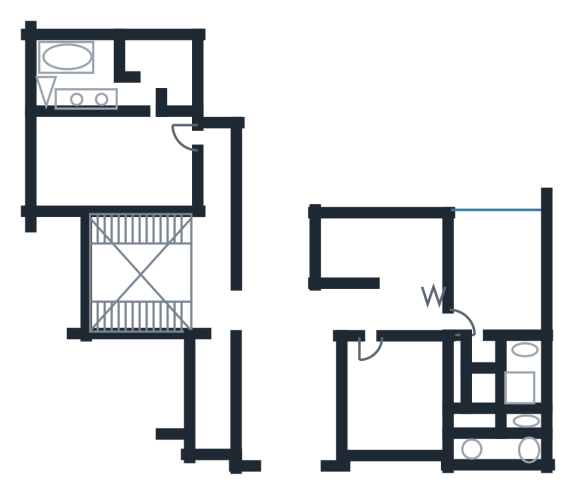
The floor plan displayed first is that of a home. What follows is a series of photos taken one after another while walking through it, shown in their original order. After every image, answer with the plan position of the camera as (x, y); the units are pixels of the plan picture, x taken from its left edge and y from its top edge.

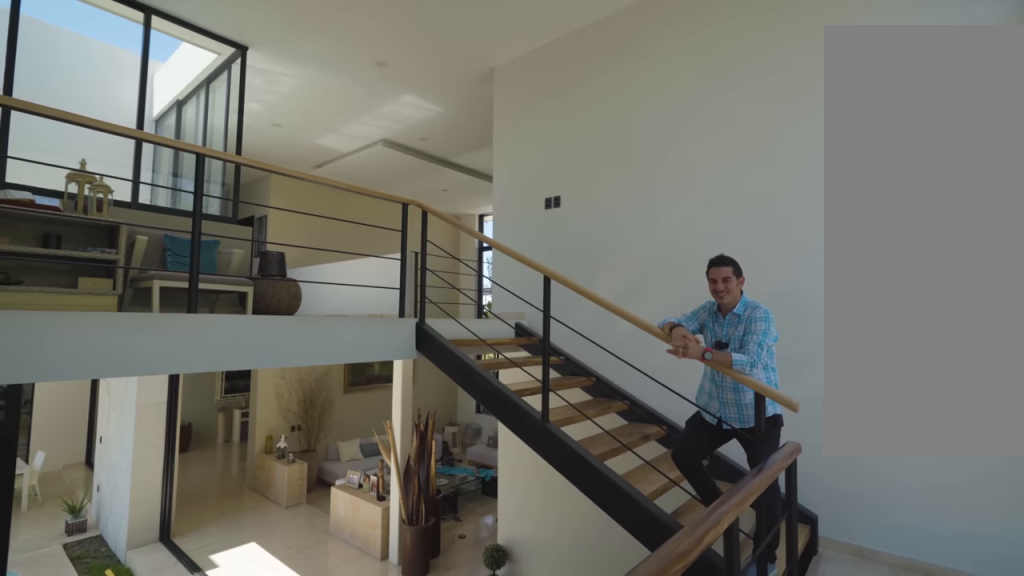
(105, 259)
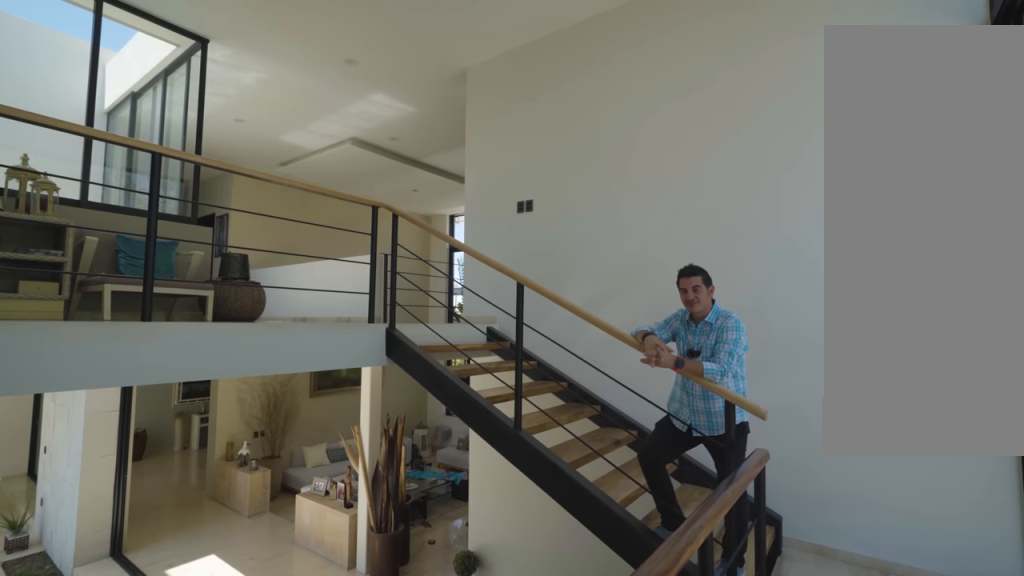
(102, 256)
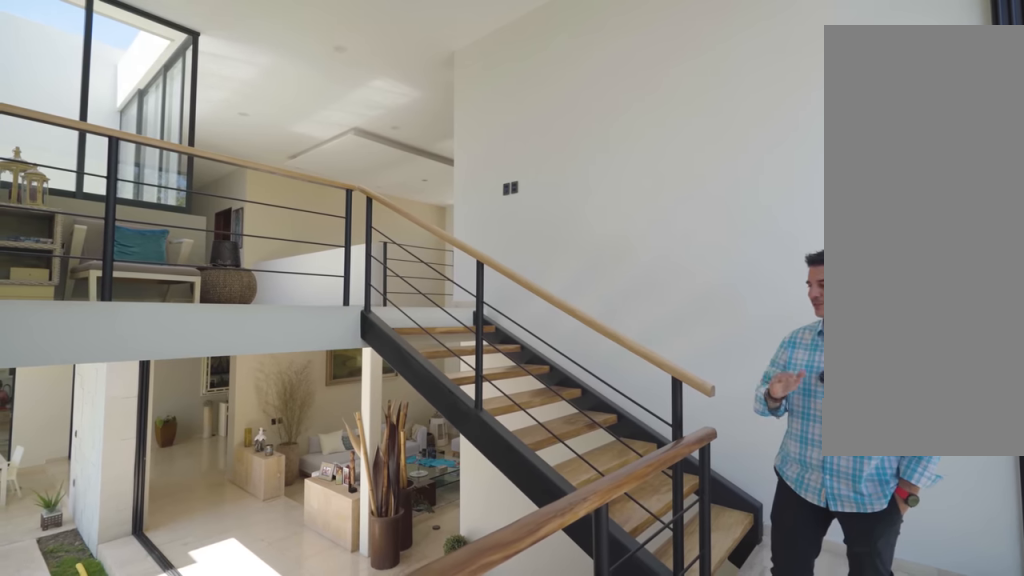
(104, 236)
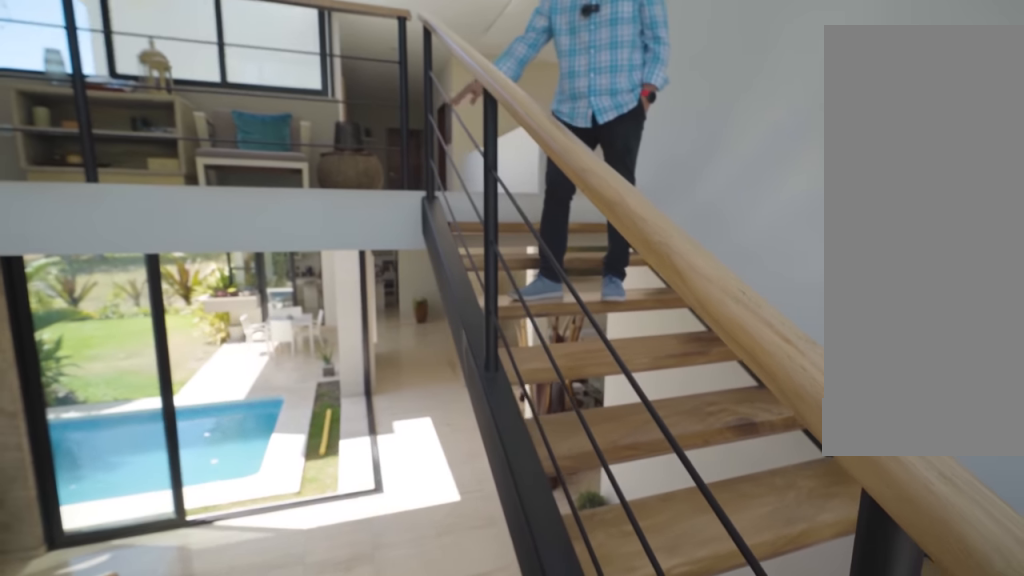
(106, 308)
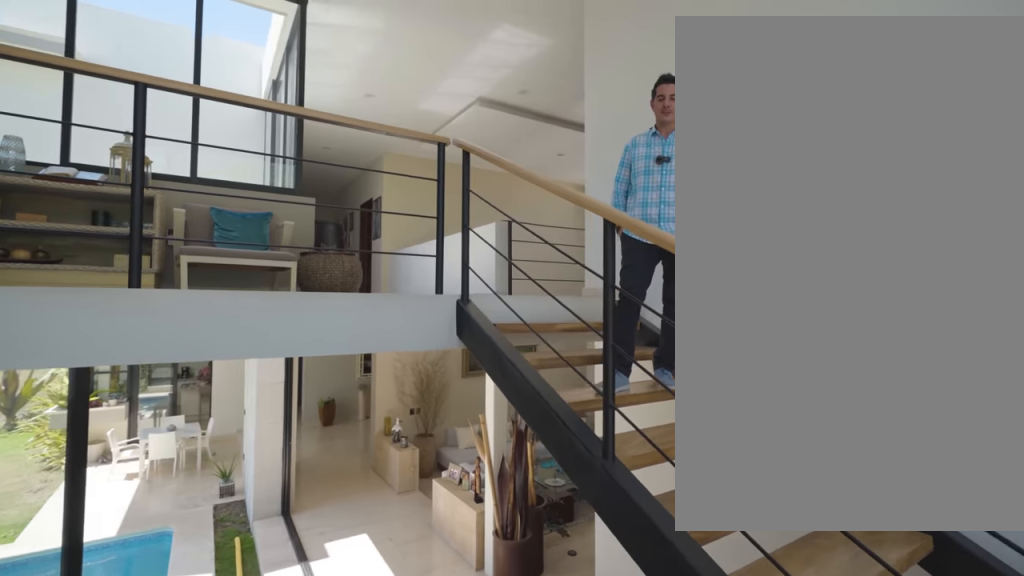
(102, 313)
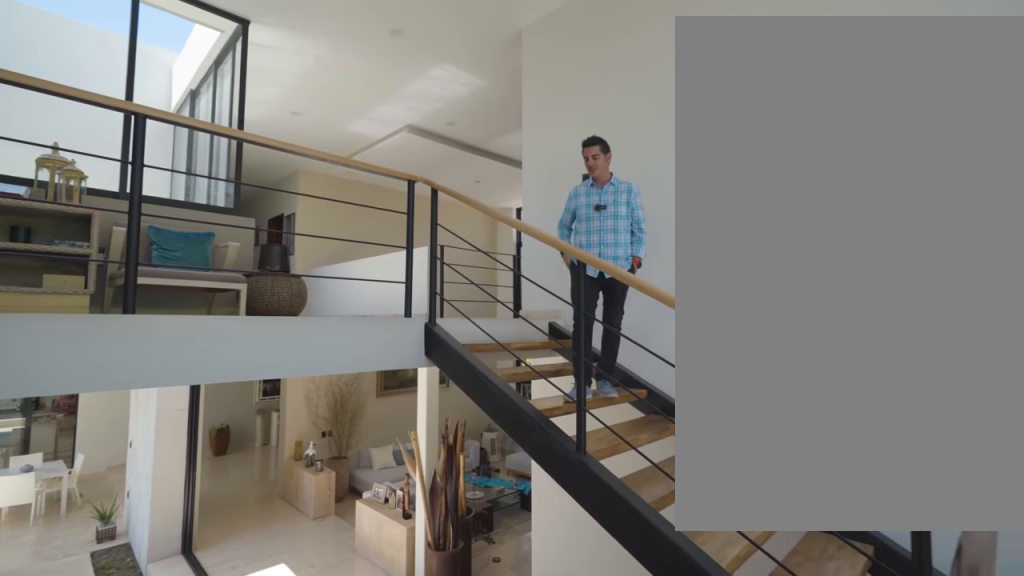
(104, 296)
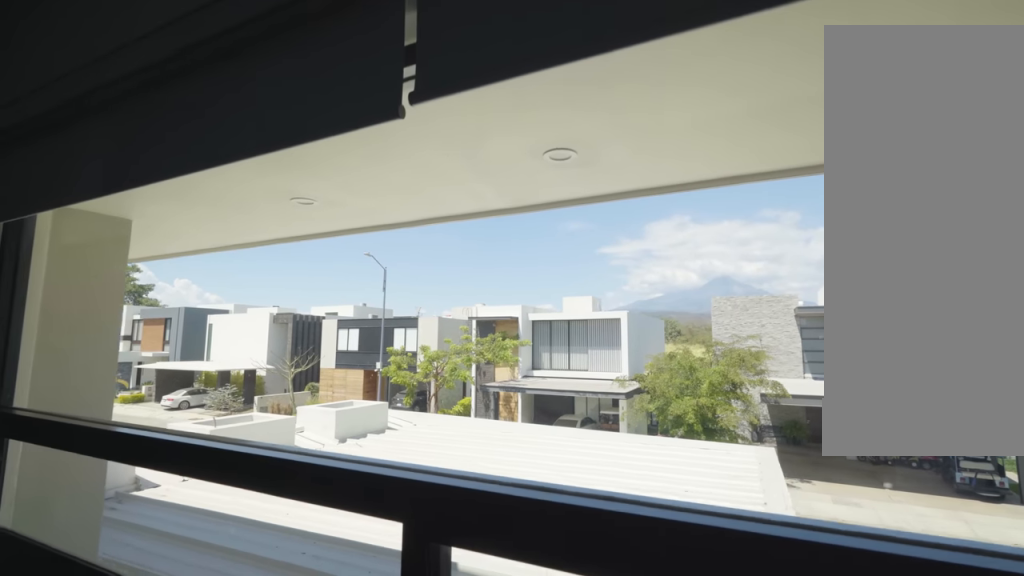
(395, 439)
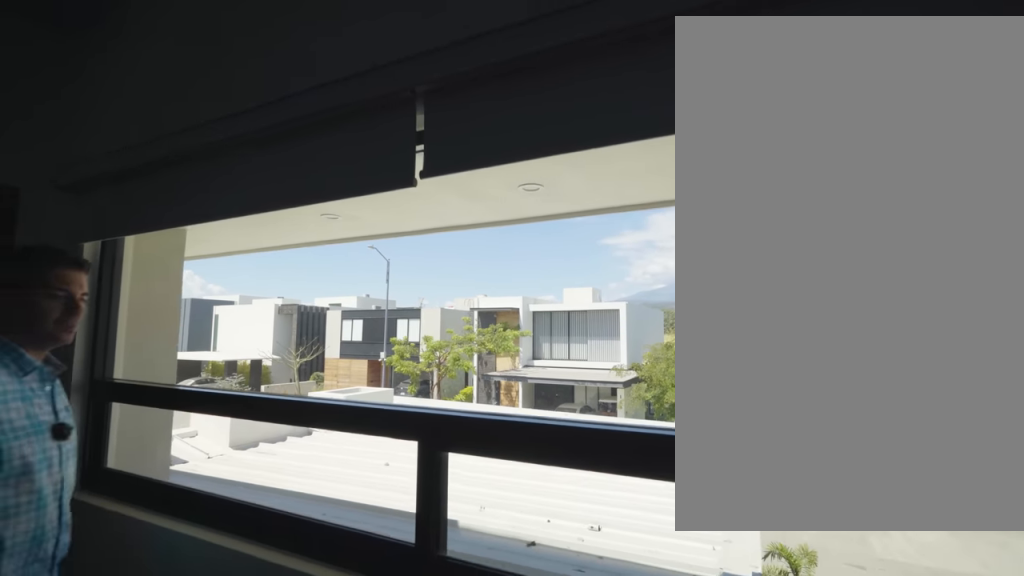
(395, 439)
